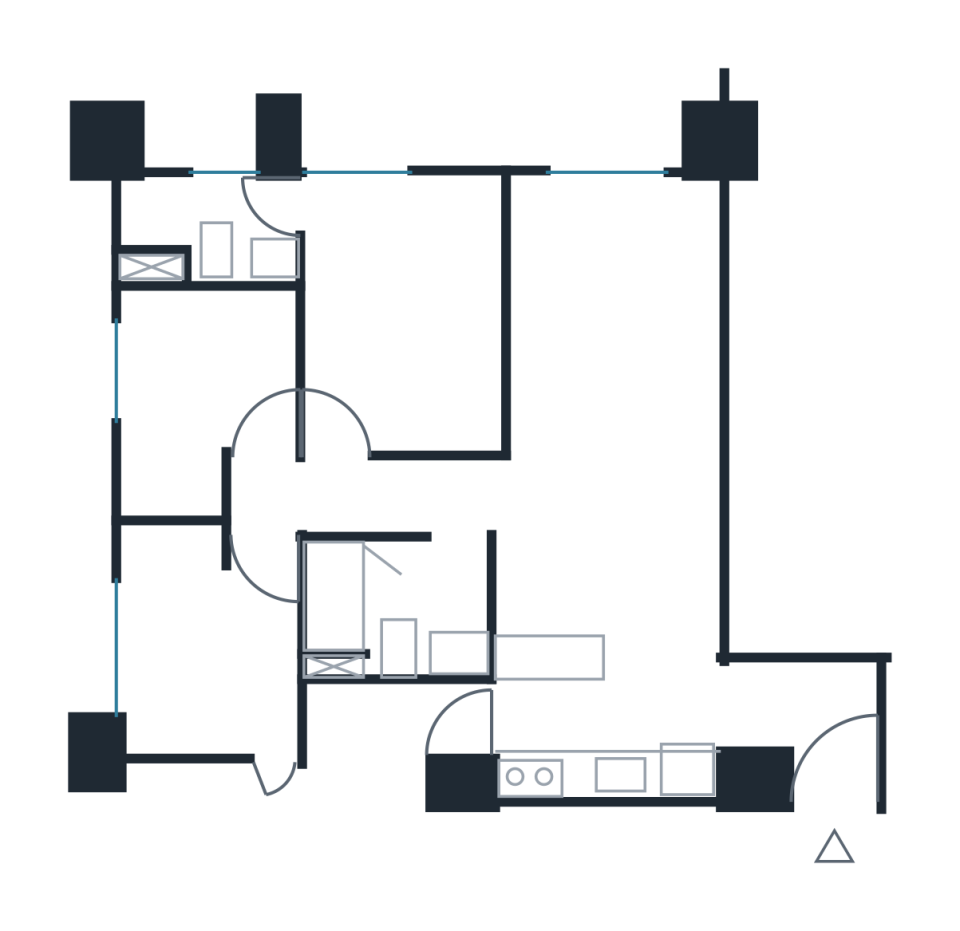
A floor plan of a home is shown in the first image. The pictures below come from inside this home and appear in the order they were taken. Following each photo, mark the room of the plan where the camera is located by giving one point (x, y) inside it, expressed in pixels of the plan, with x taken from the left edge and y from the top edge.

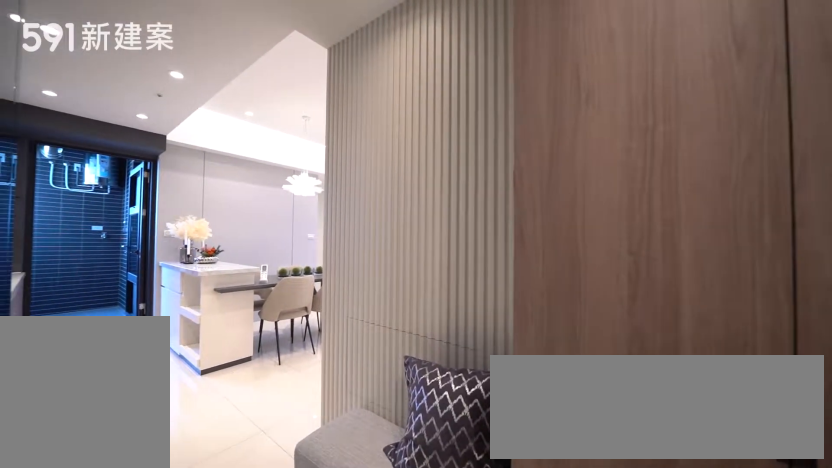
(808, 726)
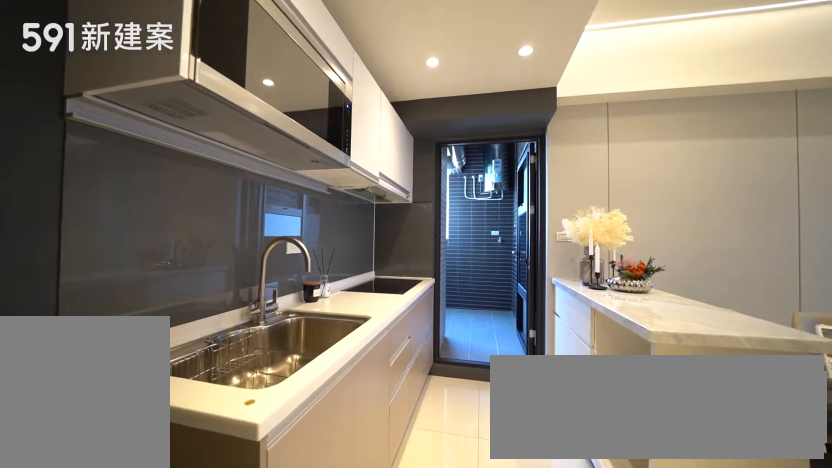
(606, 741)
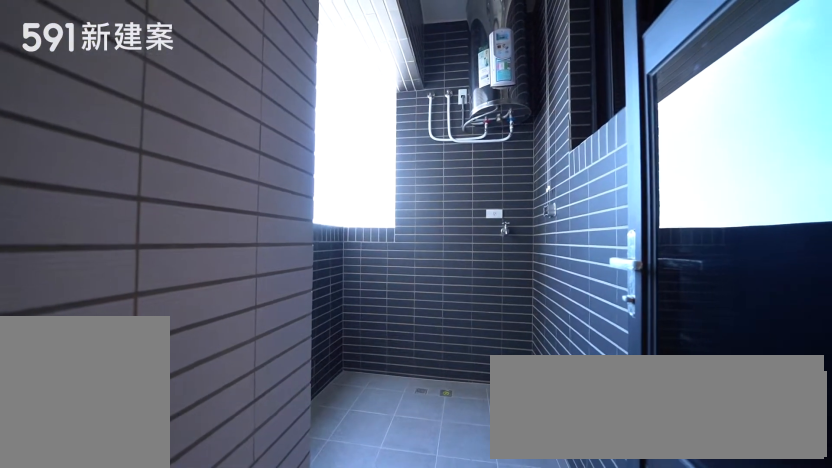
(384, 740)
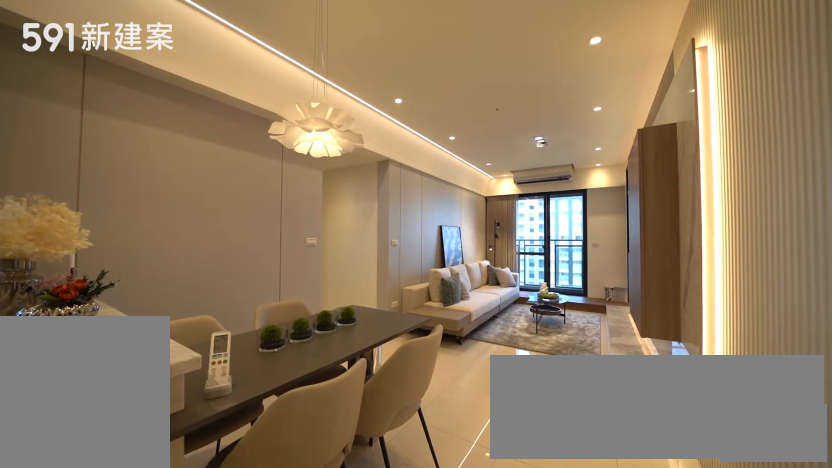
(609, 584)
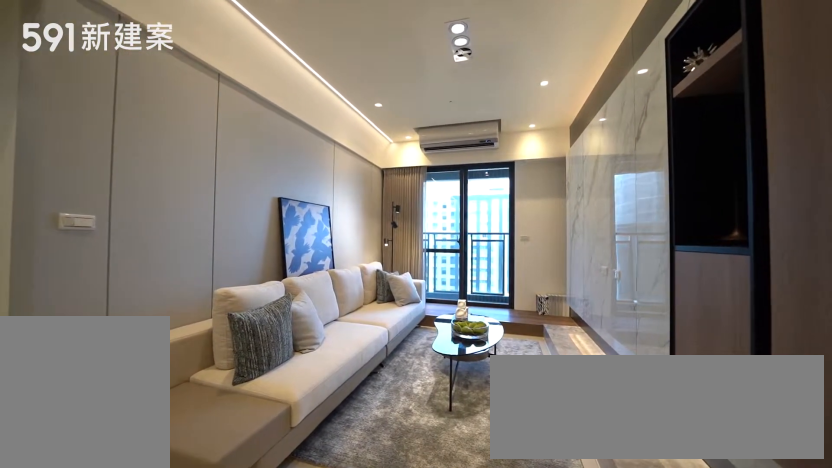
(617, 335)
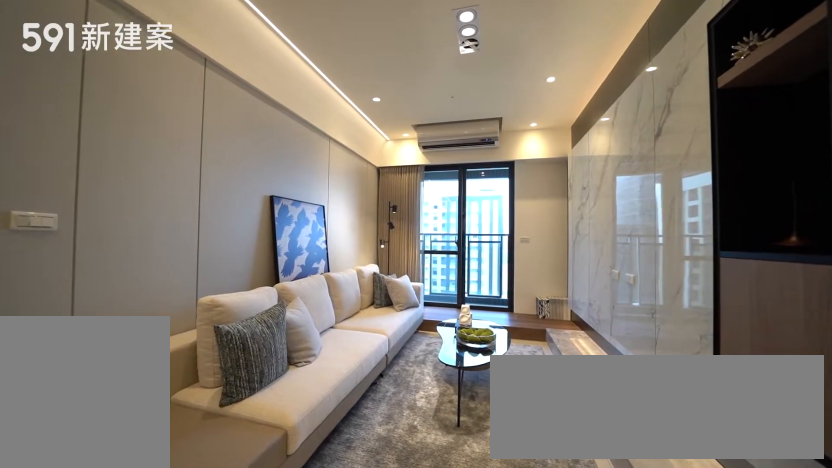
(617, 335)
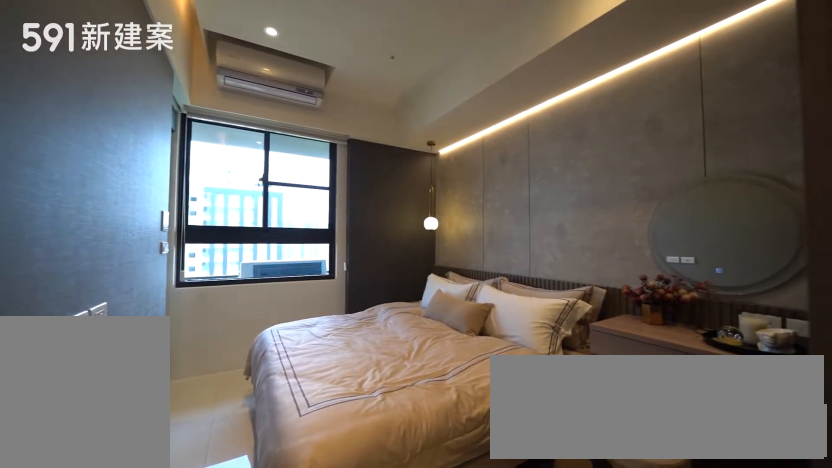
(405, 315)
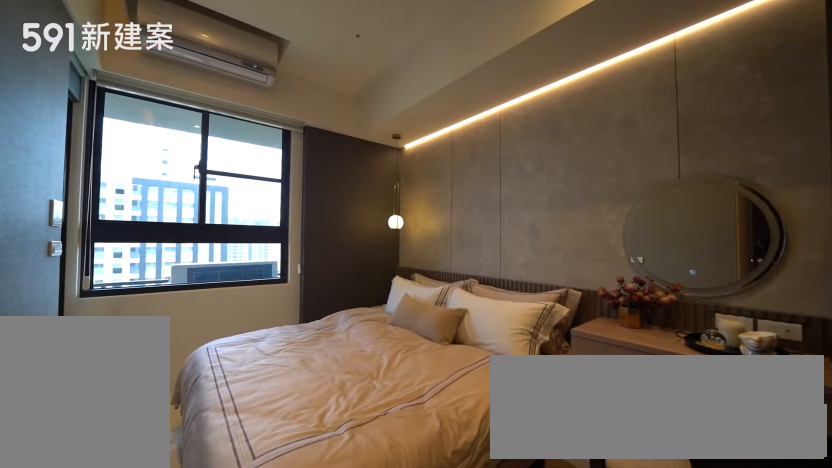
(405, 315)
